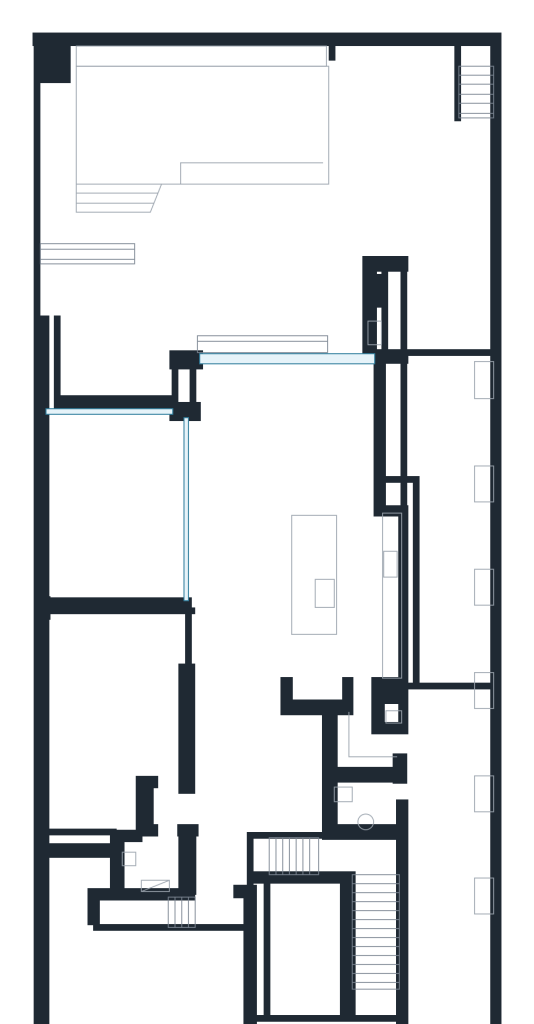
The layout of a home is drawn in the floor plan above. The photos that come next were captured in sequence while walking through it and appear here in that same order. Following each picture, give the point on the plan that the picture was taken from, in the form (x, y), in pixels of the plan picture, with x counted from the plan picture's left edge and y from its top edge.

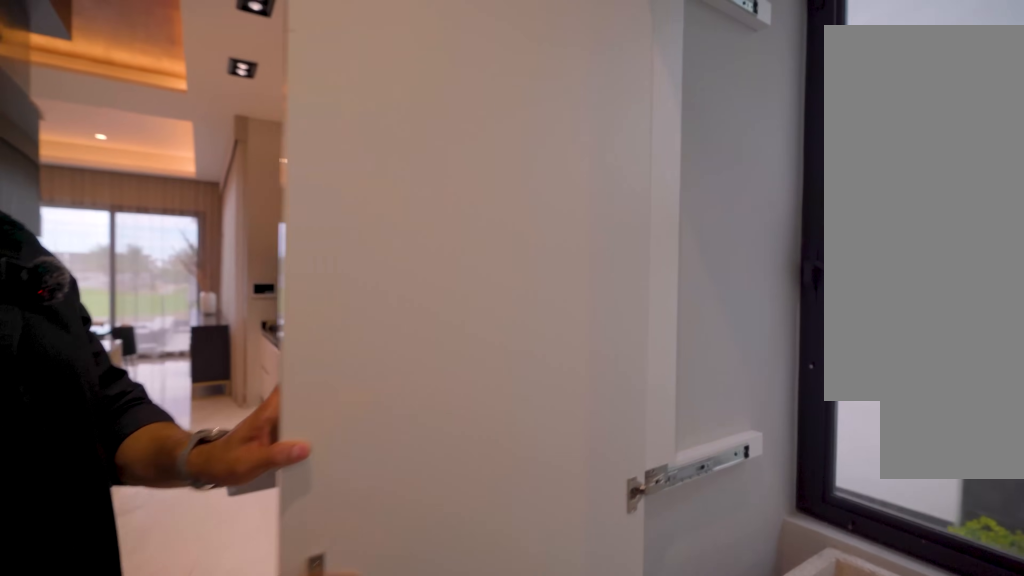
(364, 720)
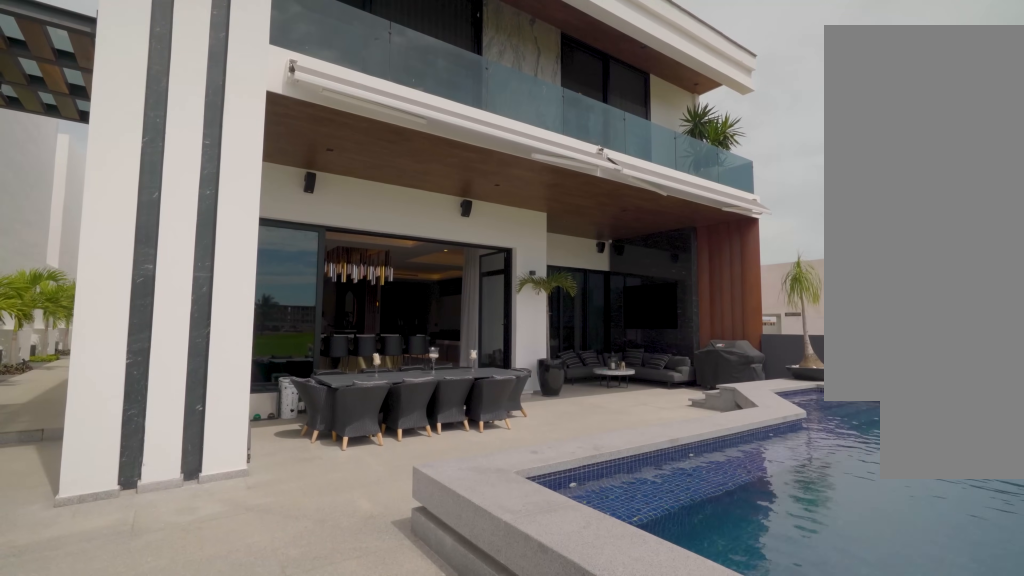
(382, 143)
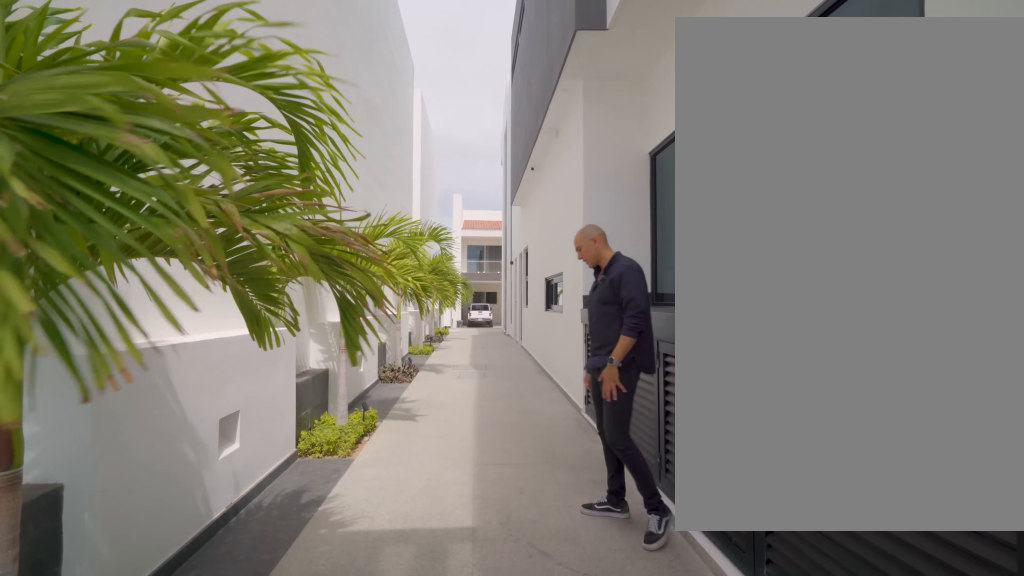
(451, 469)
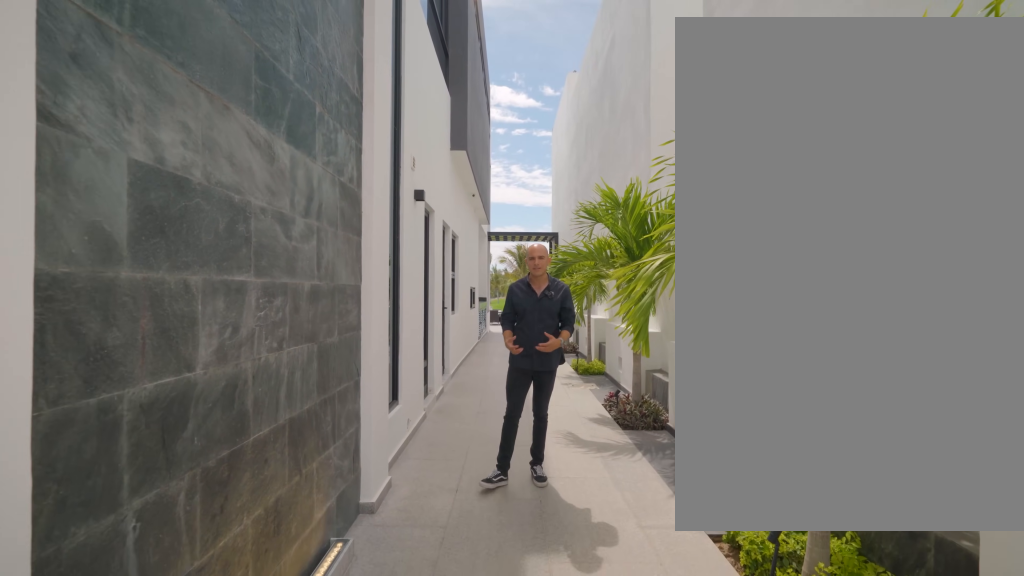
(455, 996)
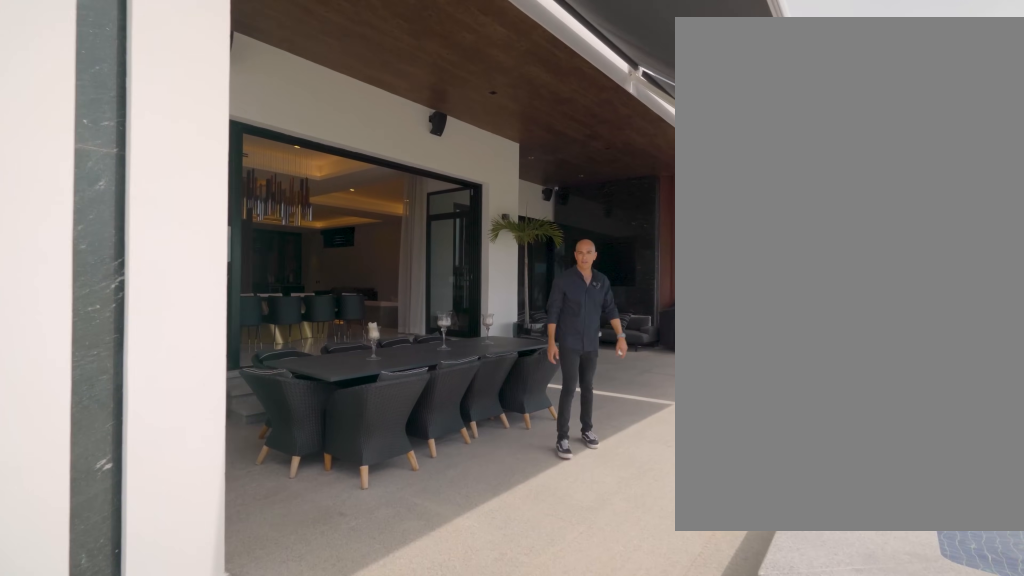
(372, 174)
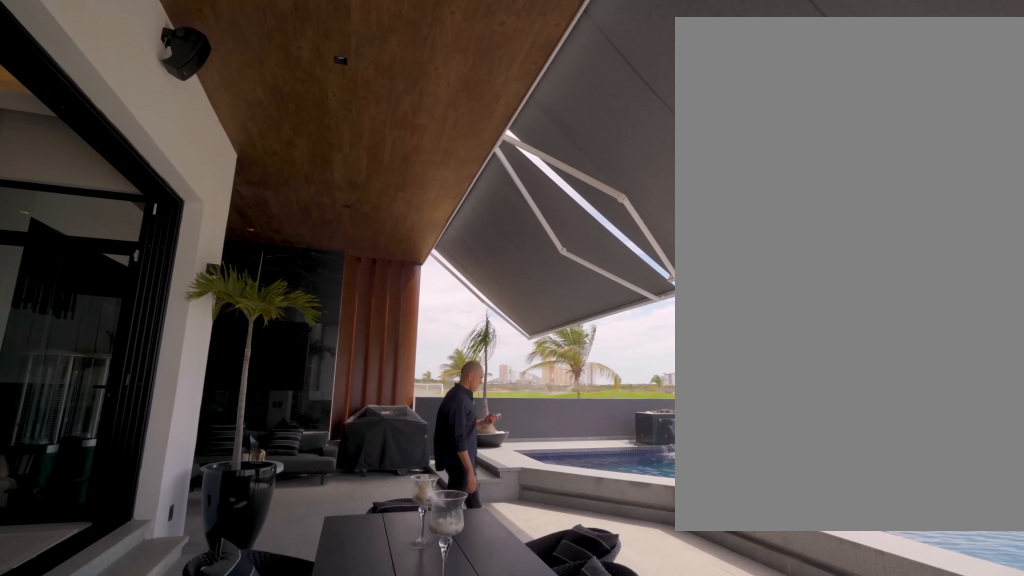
(357, 261)
